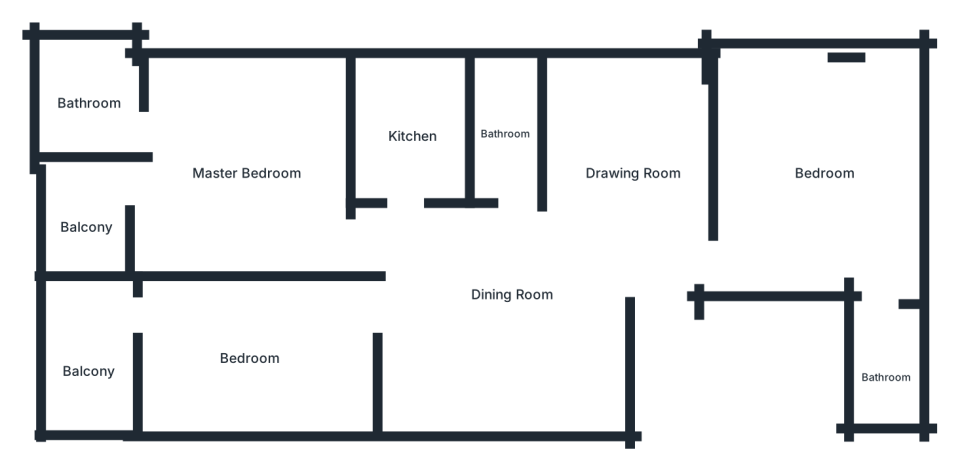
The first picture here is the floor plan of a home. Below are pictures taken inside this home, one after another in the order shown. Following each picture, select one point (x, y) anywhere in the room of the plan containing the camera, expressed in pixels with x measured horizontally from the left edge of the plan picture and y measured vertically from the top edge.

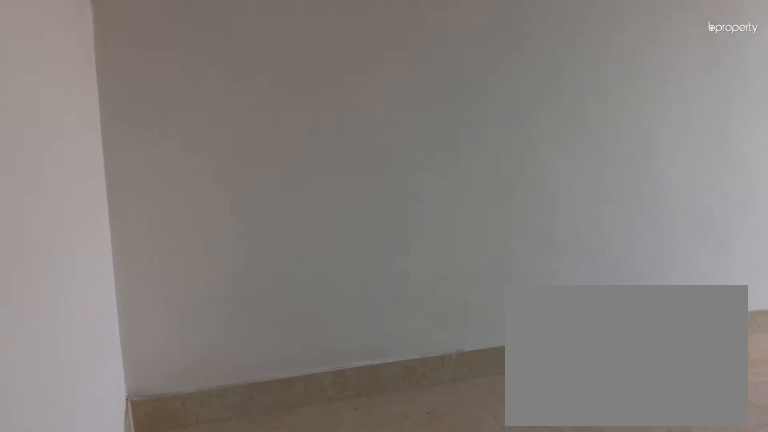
(253, 361)
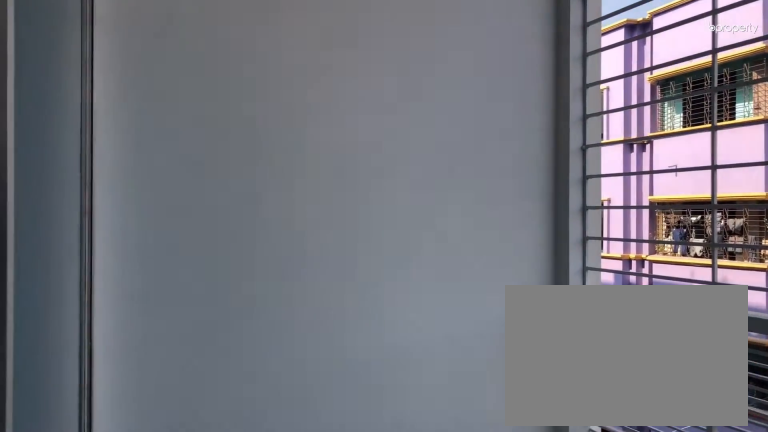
(96, 362)
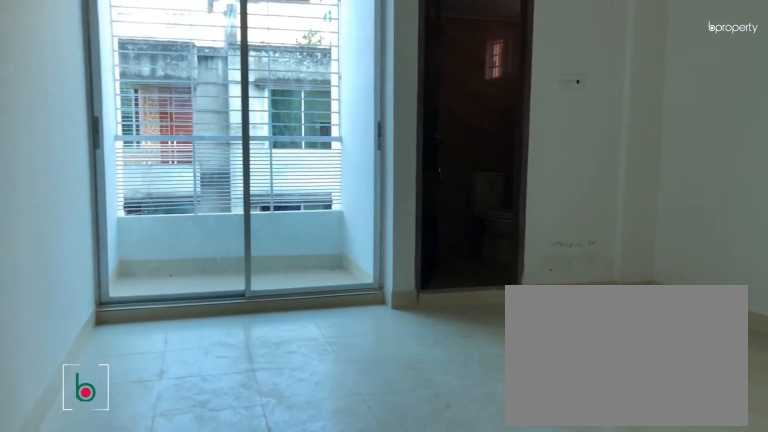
(237, 176)
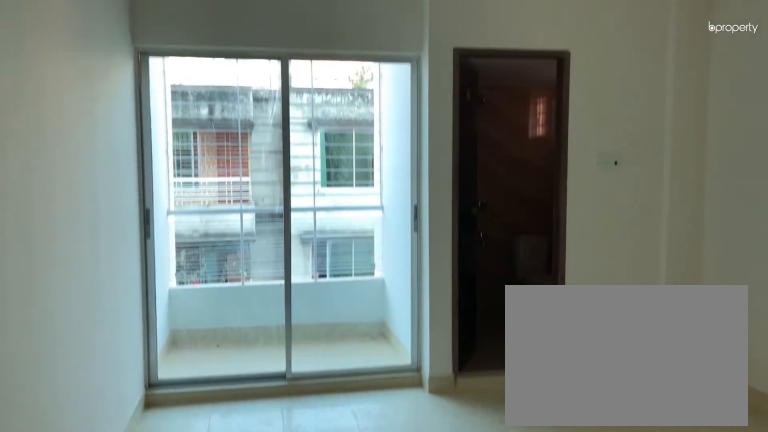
(238, 176)
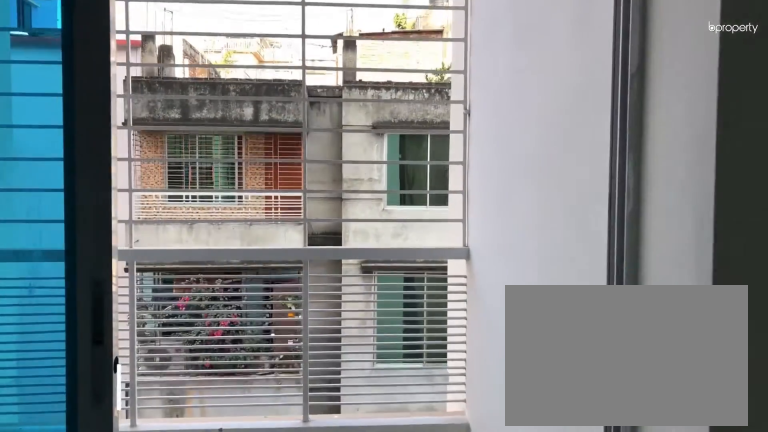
(90, 228)
